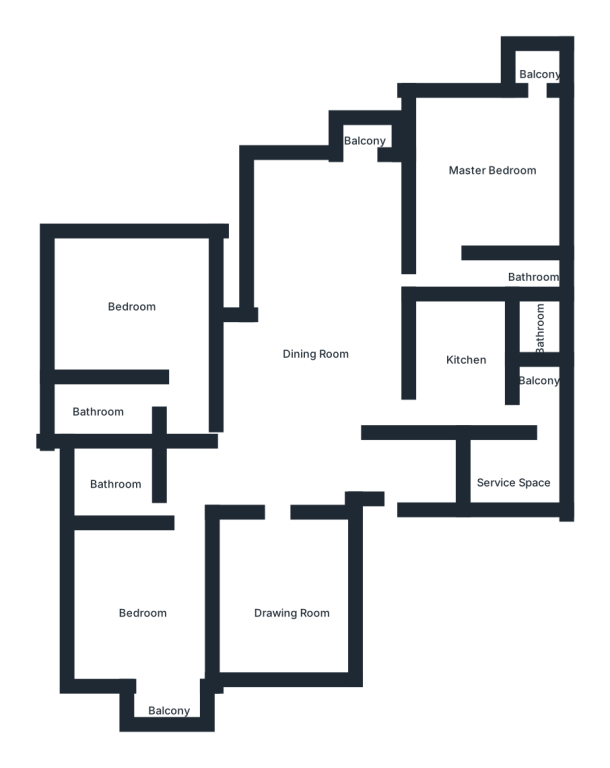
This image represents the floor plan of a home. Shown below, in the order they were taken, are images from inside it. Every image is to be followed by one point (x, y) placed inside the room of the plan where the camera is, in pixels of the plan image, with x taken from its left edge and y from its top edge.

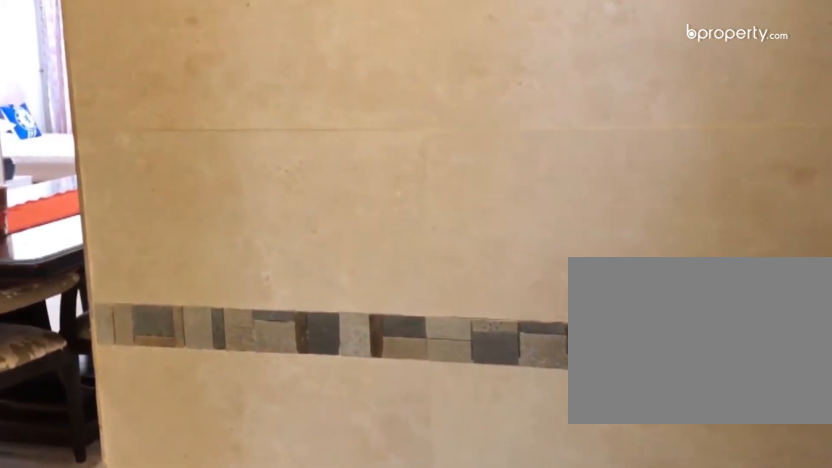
(351, 465)
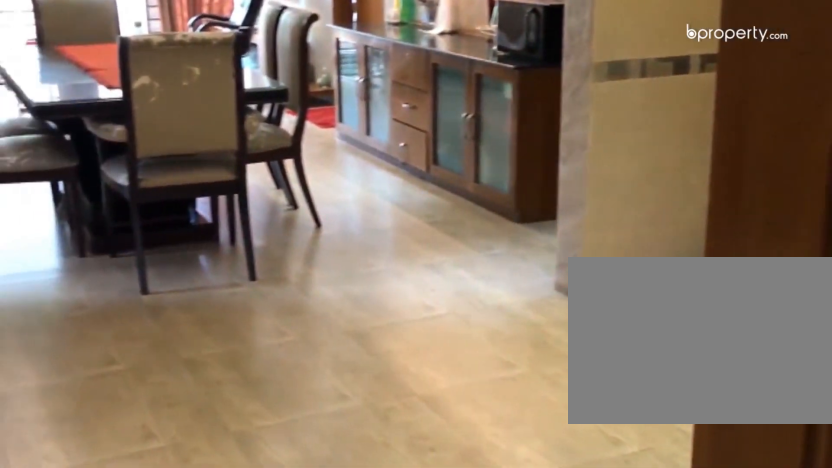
(285, 560)
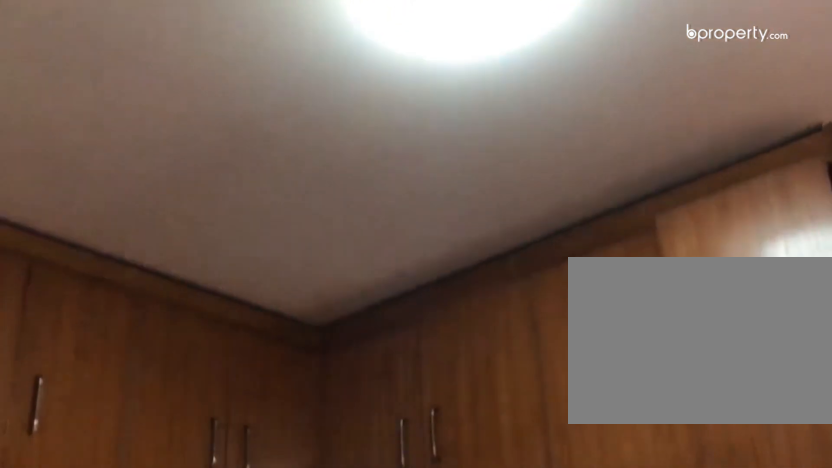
(459, 366)
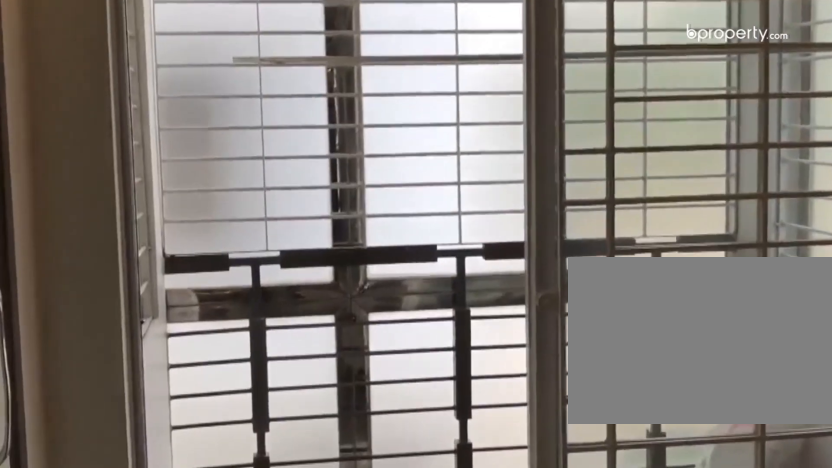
(159, 706)
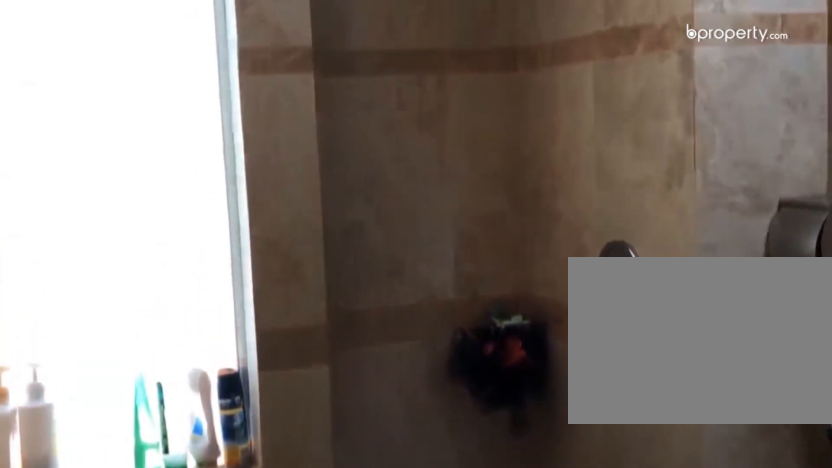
(122, 494)
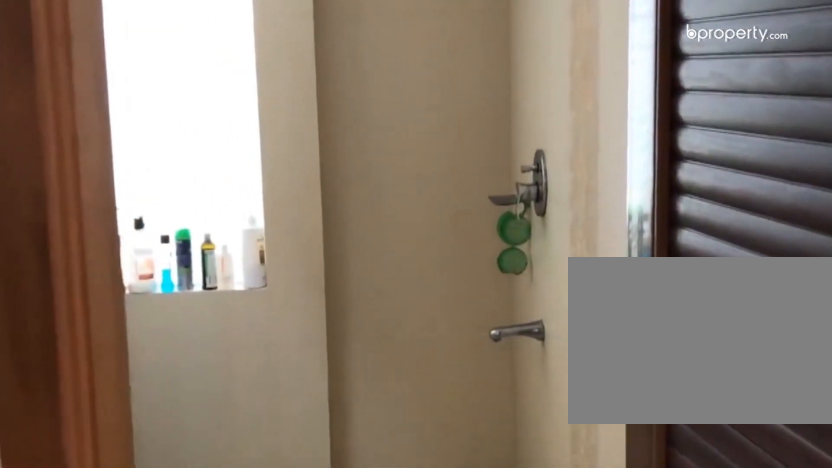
(116, 404)
